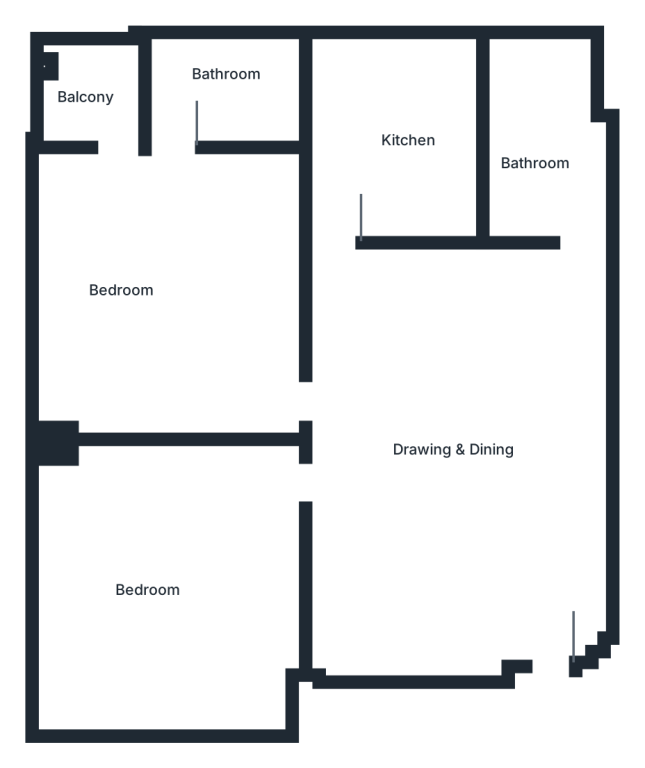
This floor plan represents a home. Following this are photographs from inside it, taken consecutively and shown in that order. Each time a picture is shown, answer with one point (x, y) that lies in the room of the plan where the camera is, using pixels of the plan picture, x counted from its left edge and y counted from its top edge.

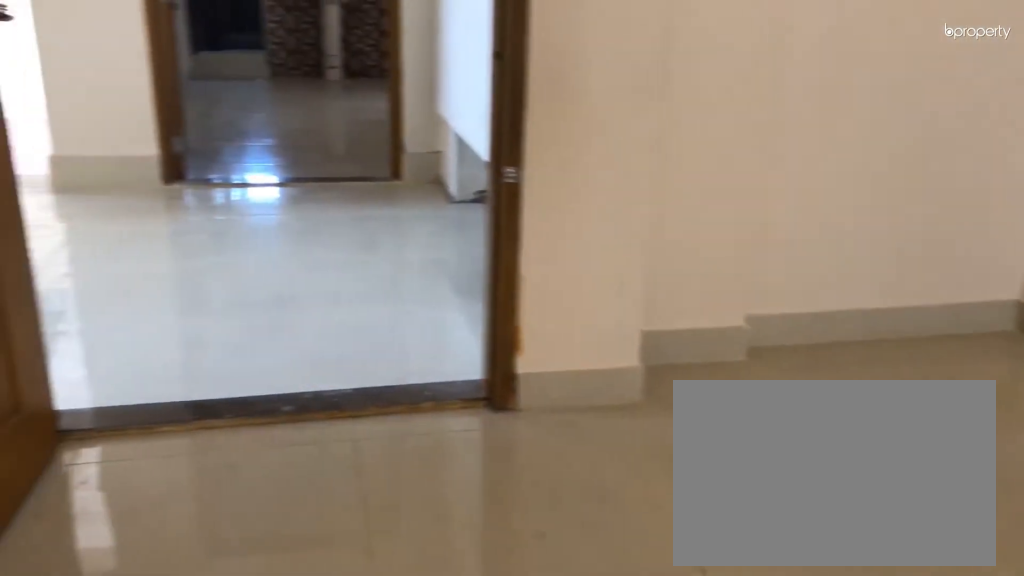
(473, 427)
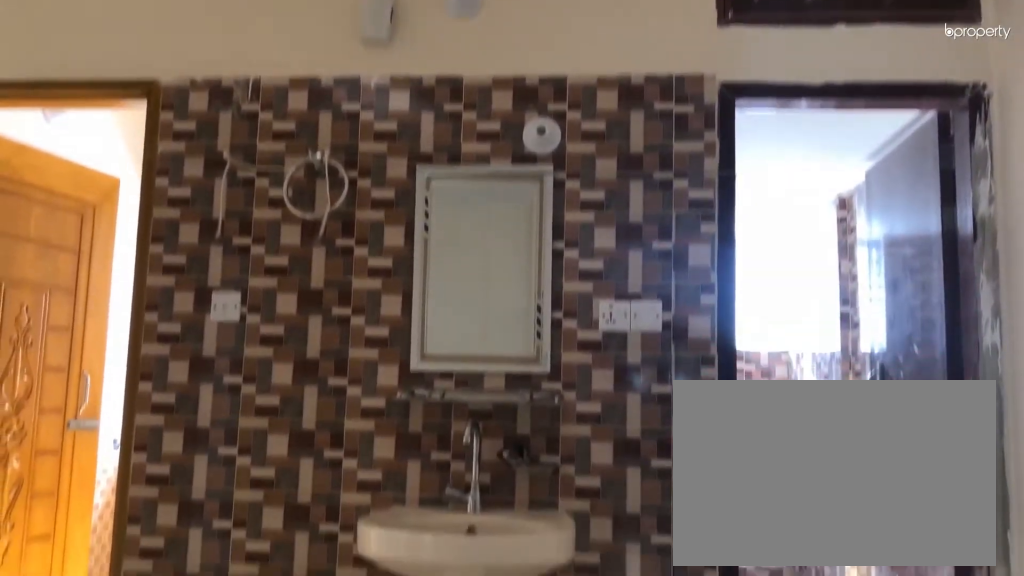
(473, 427)
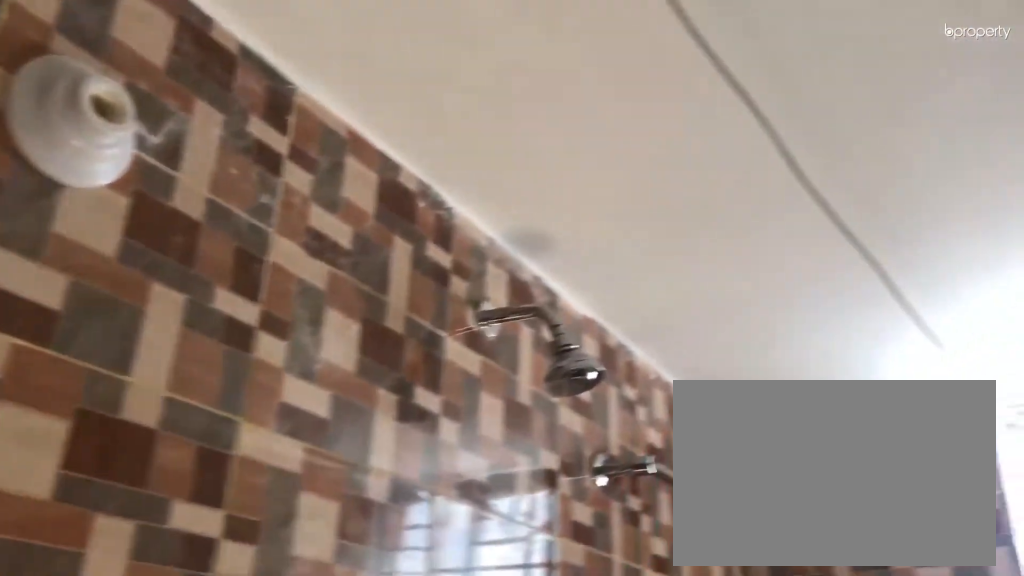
(552, 174)
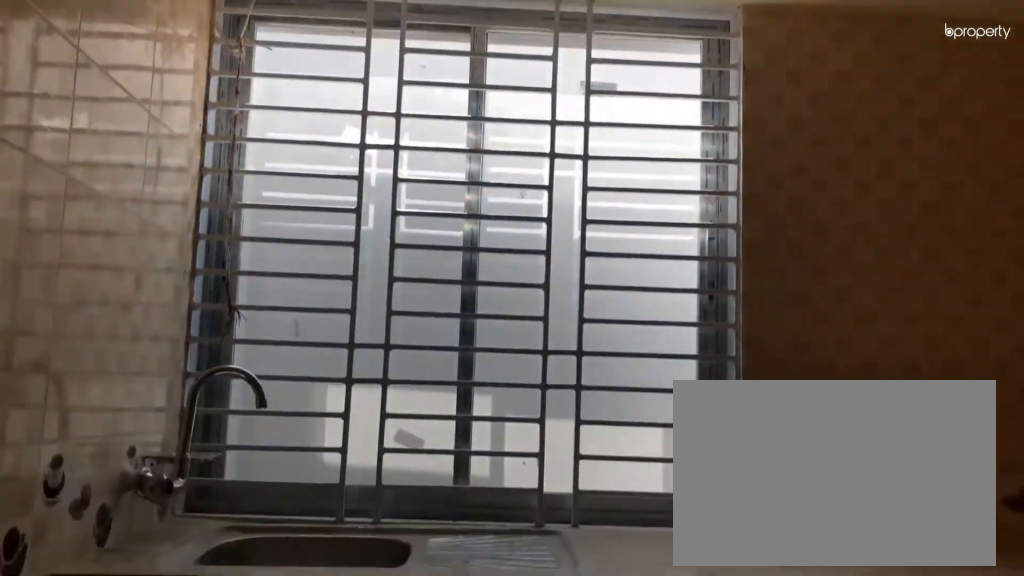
(396, 147)
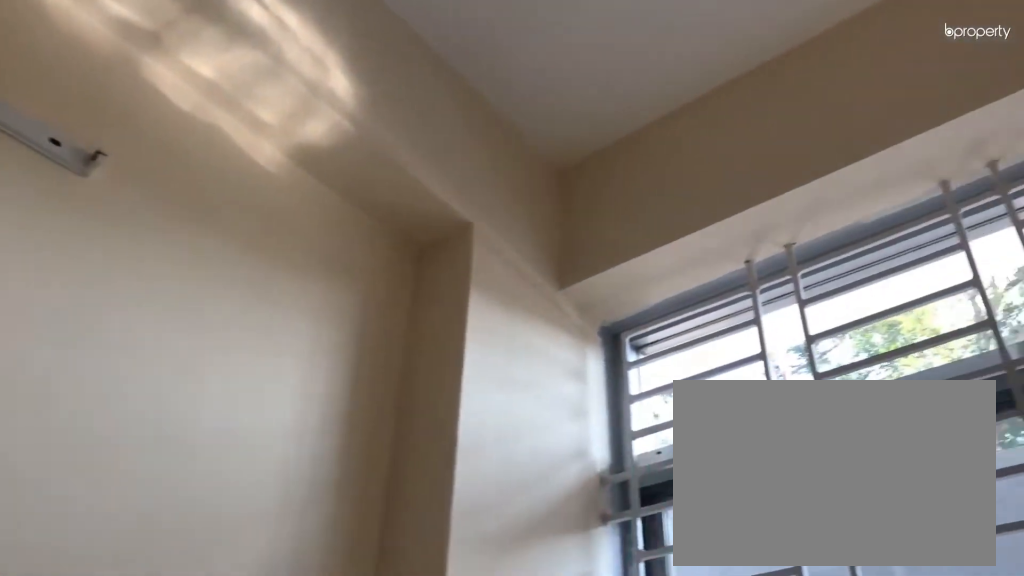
(178, 266)
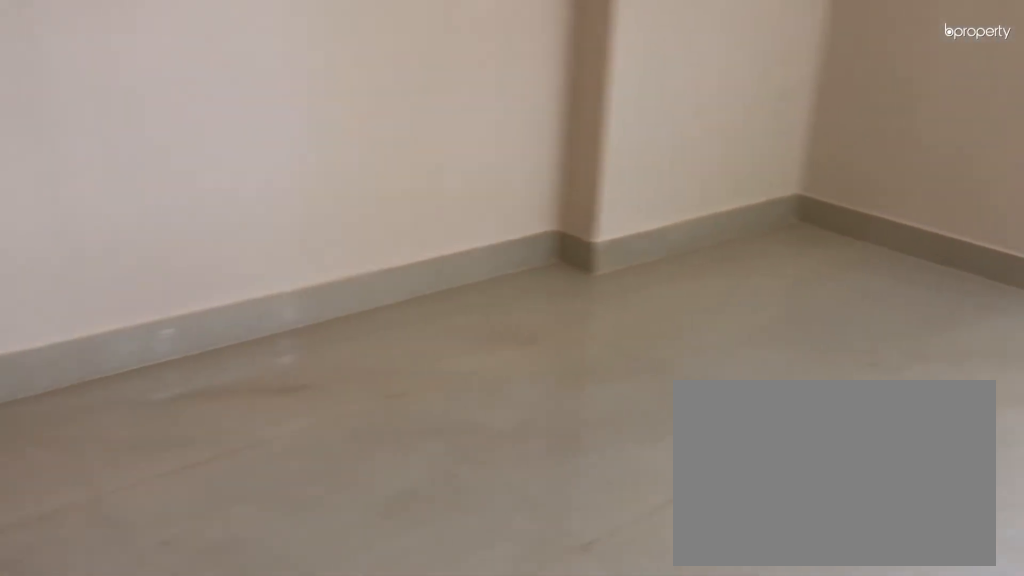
(170, 577)
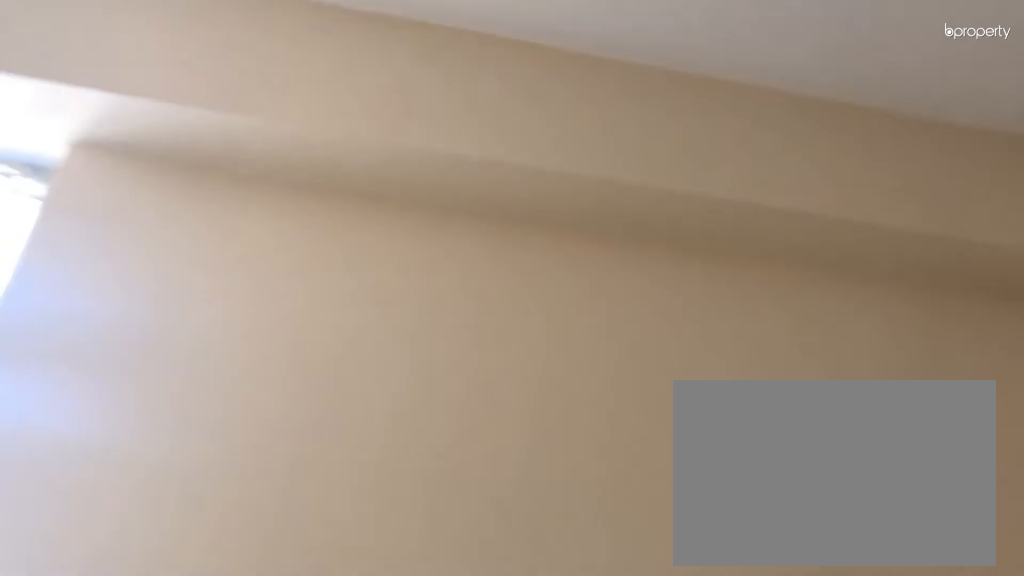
(170, 577)
